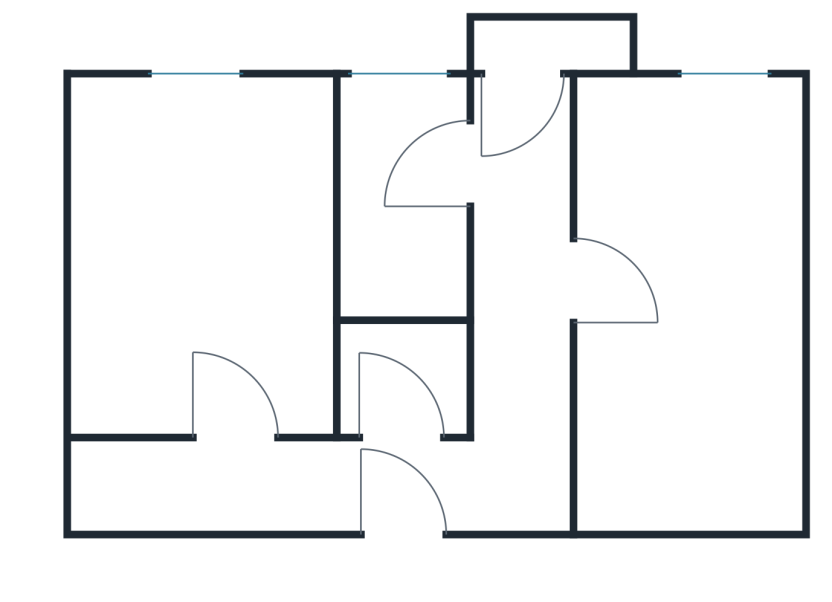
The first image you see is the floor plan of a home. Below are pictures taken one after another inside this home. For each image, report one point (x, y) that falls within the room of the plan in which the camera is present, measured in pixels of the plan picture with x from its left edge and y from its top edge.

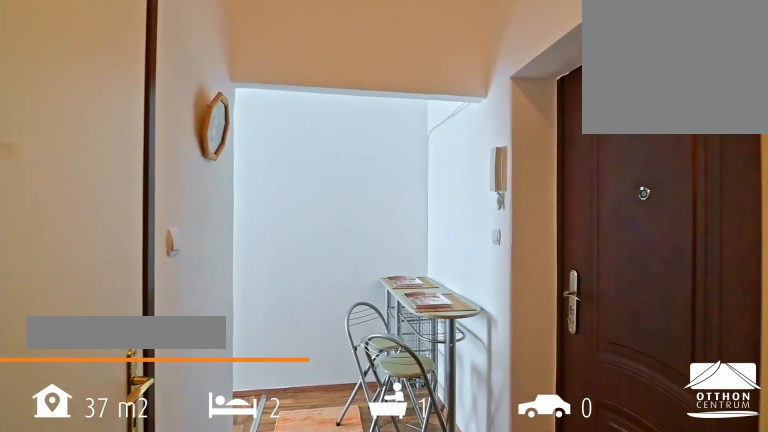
(405, 508)
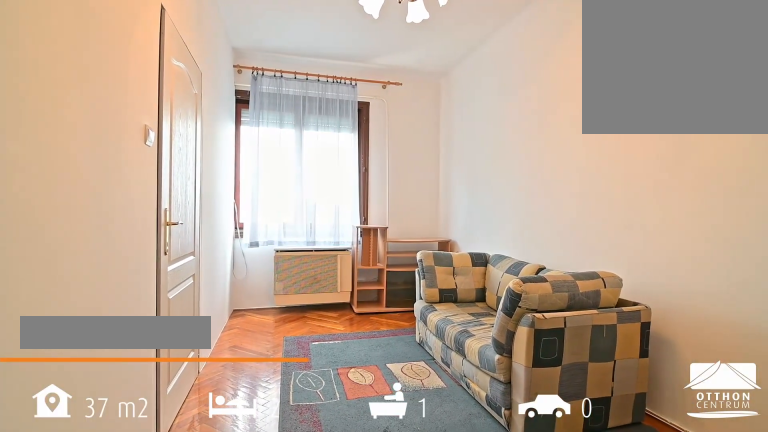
(689, 379)
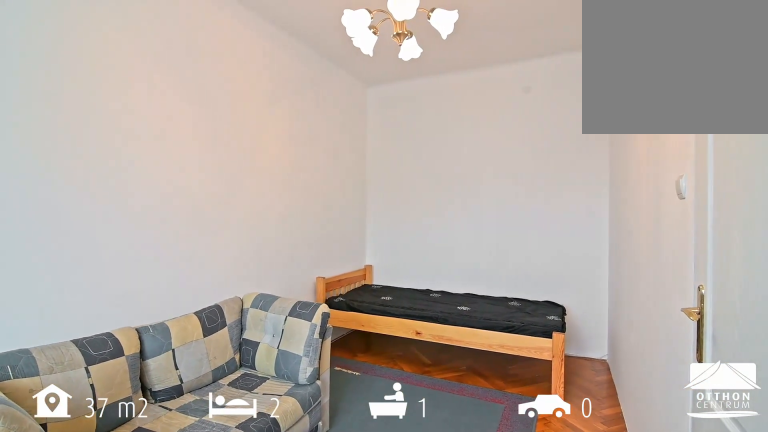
(689, 379)
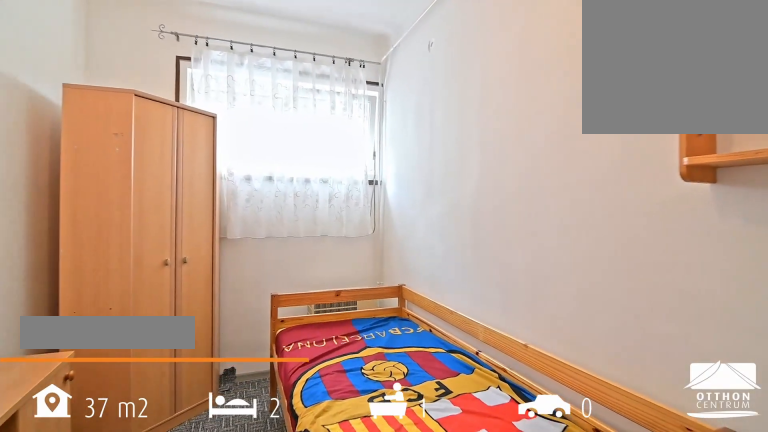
(207, 268)
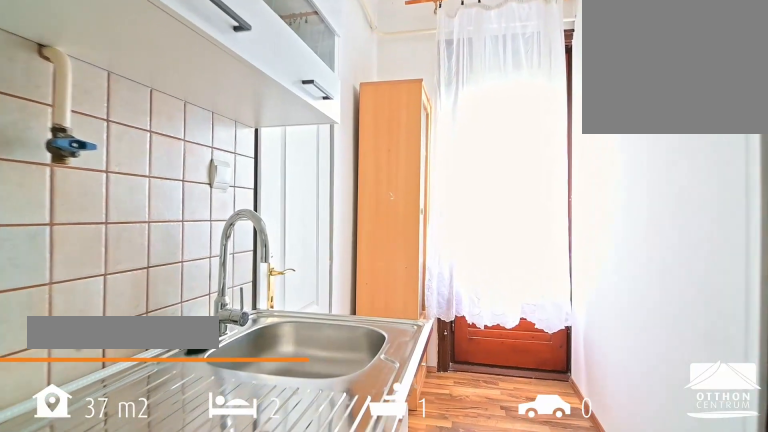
(520, 268)
